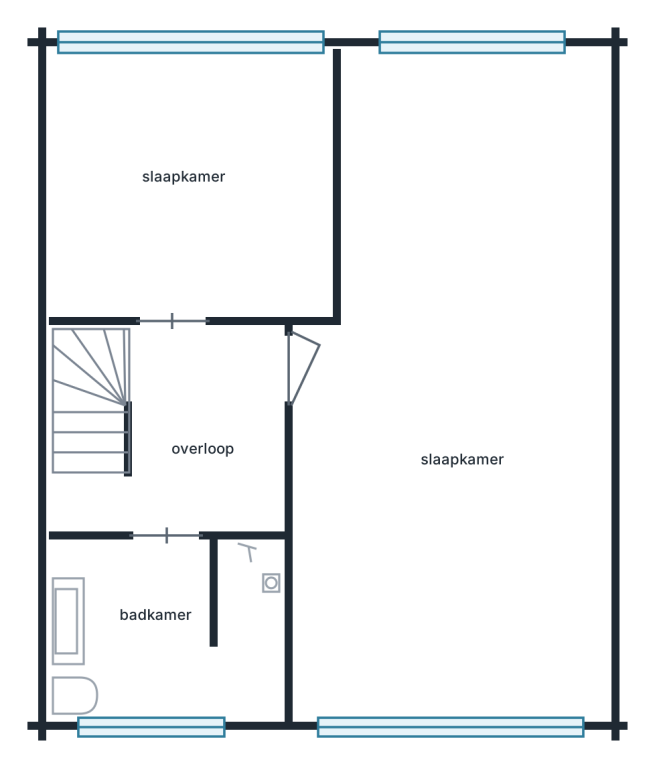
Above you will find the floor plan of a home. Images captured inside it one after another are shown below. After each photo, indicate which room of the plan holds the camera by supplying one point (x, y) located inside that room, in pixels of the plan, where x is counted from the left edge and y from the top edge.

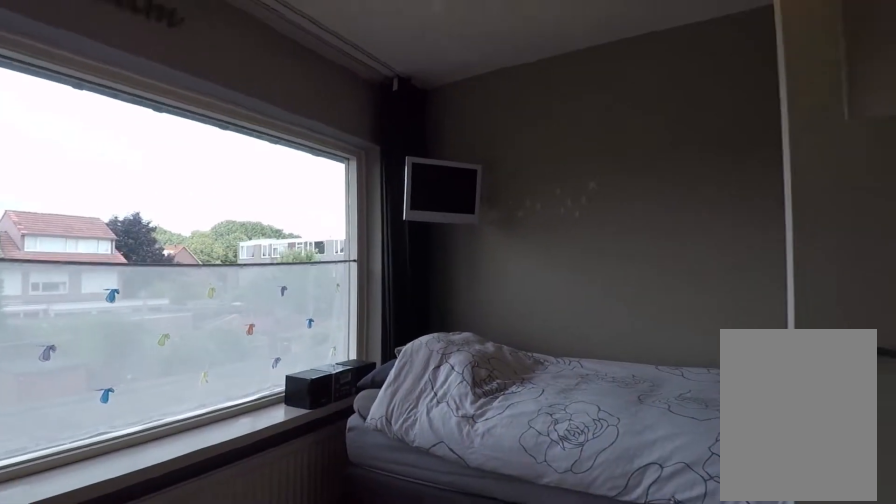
(190, 179)
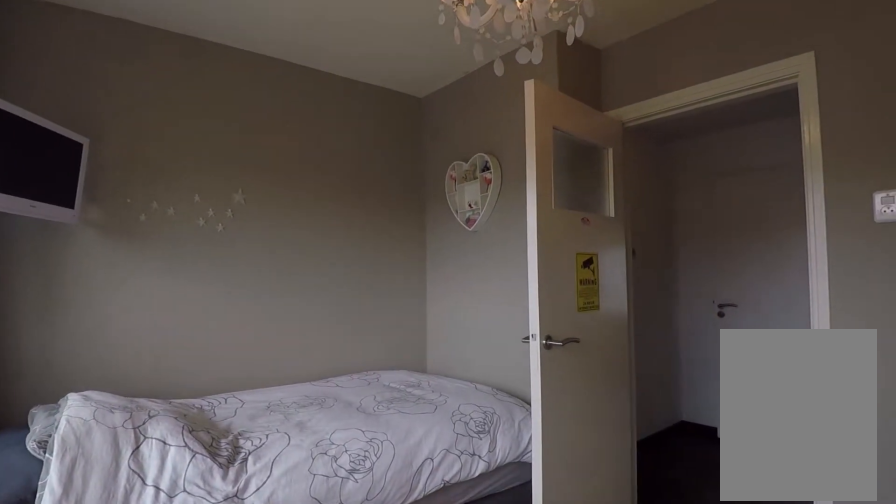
(190, 179)
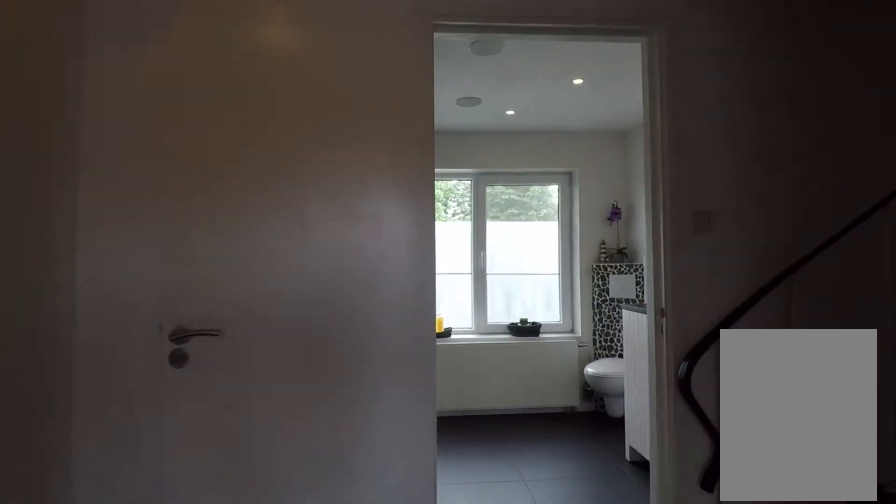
(193, 439)
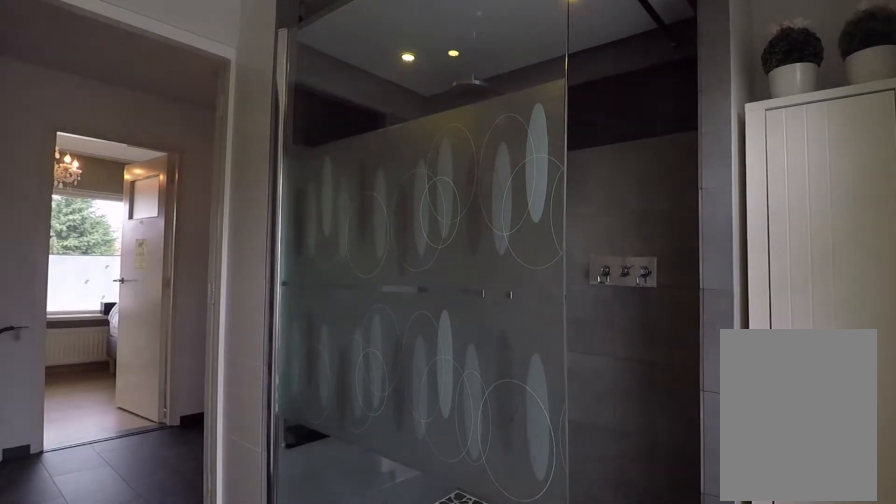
(167, 630)
